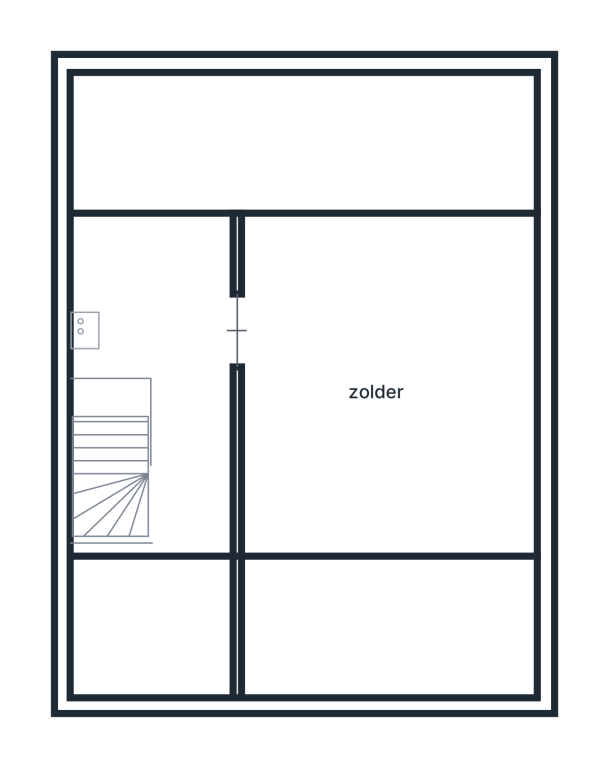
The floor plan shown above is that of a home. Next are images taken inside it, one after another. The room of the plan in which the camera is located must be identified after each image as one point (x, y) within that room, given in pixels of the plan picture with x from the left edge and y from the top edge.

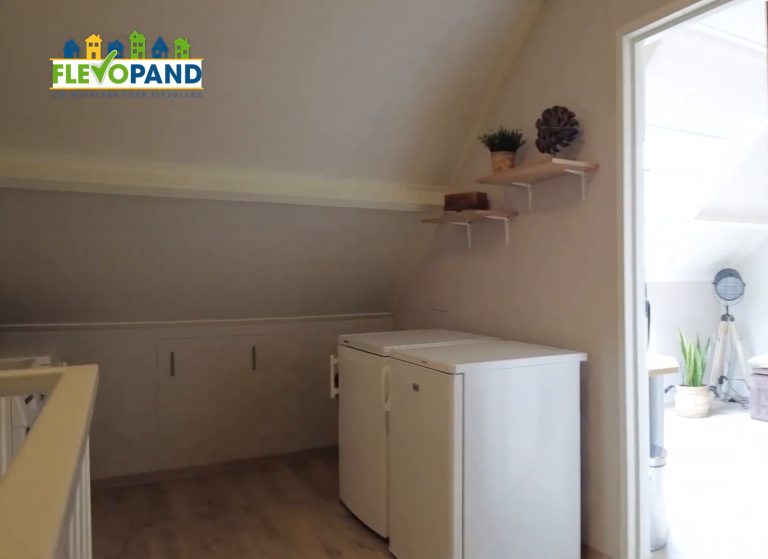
(183, 467)
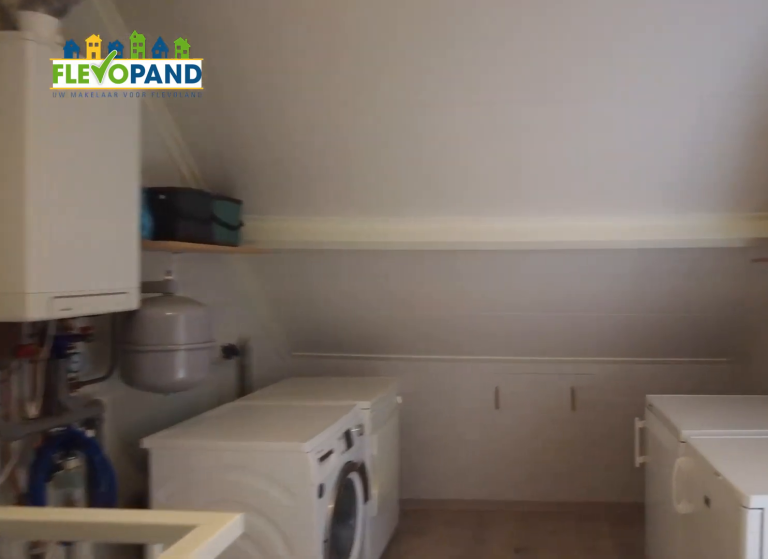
(183, 467)
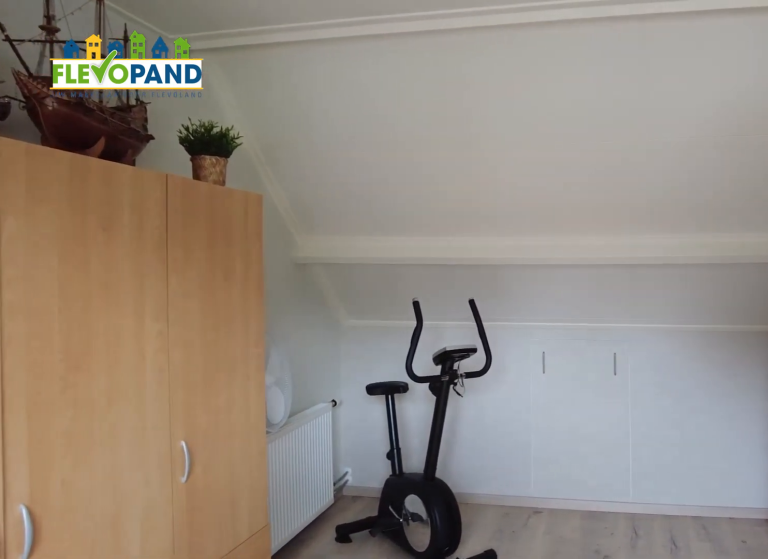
(388, 498)
